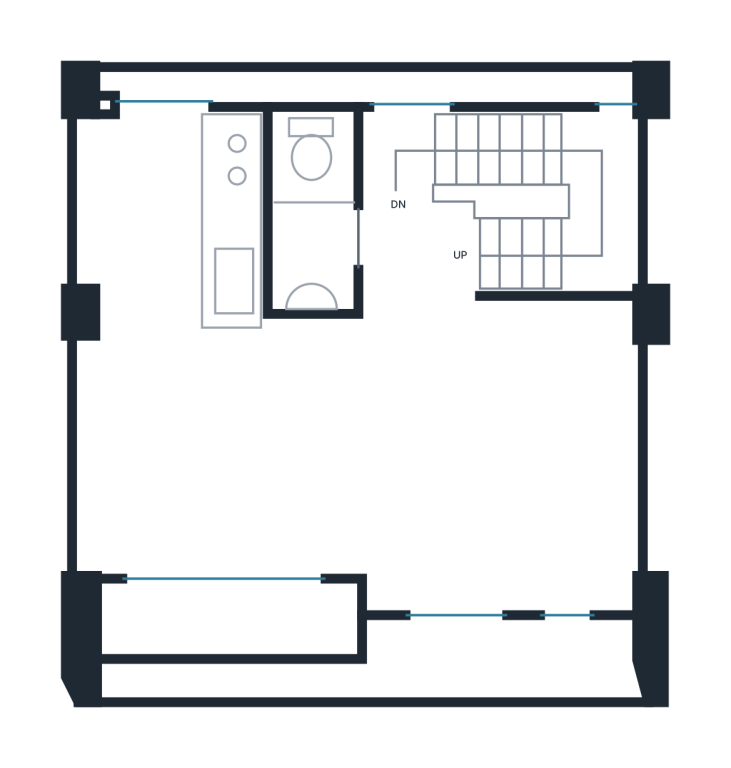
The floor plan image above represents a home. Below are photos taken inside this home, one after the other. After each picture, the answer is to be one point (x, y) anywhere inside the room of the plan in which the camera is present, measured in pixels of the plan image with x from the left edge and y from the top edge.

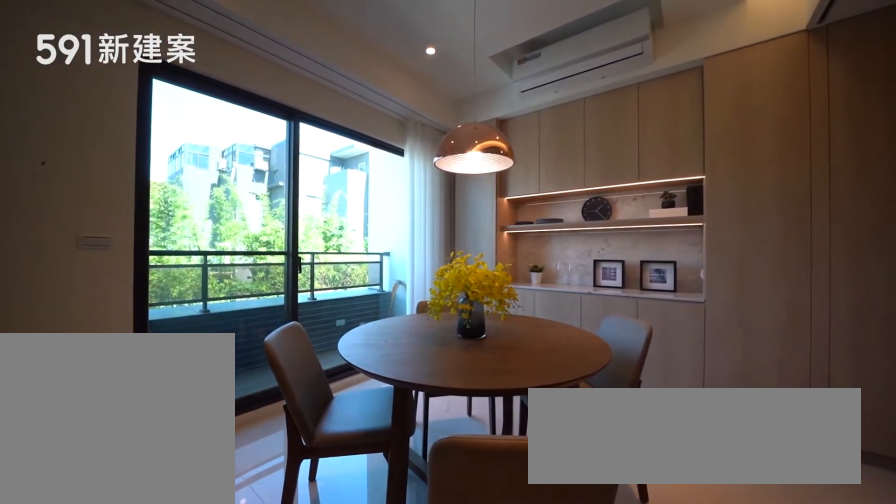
(200, 454)
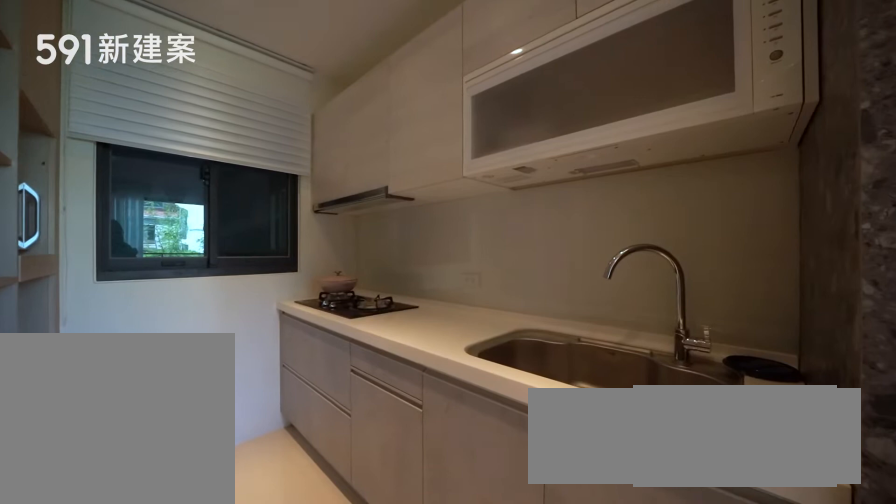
(174, 217)
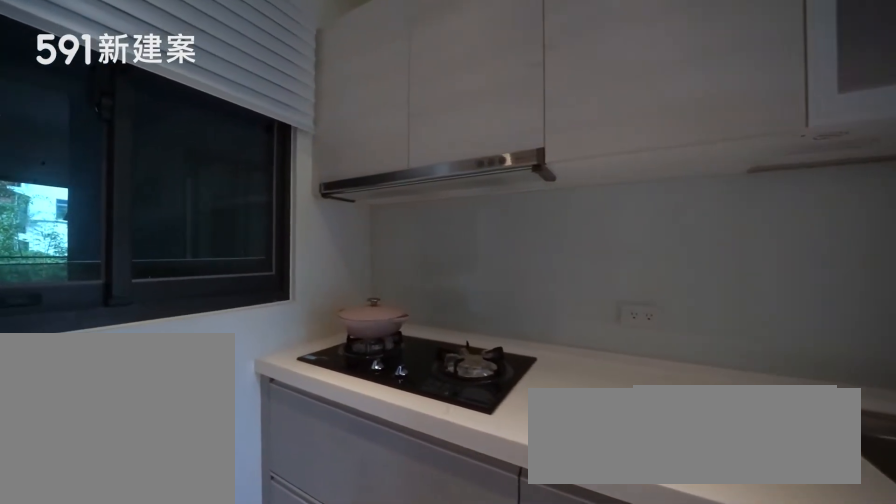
(174, 217)
